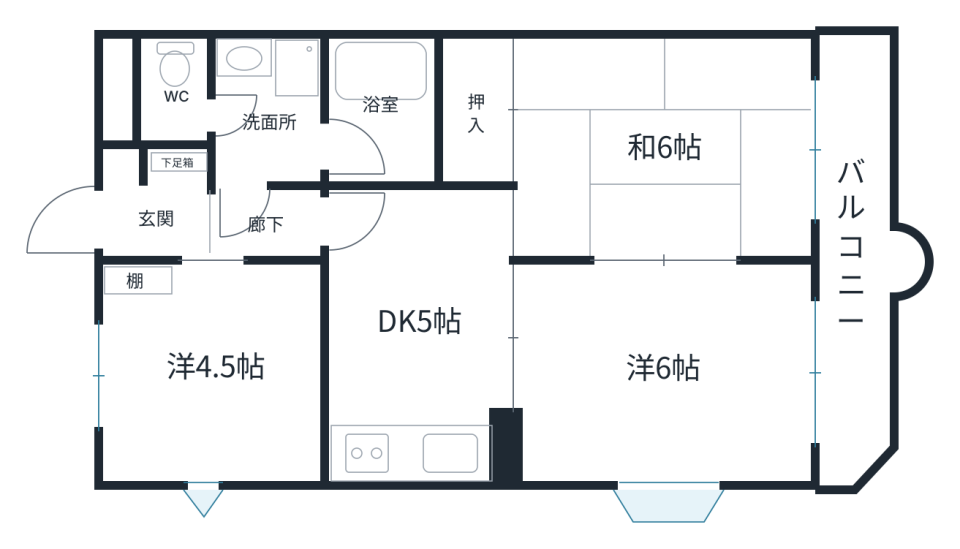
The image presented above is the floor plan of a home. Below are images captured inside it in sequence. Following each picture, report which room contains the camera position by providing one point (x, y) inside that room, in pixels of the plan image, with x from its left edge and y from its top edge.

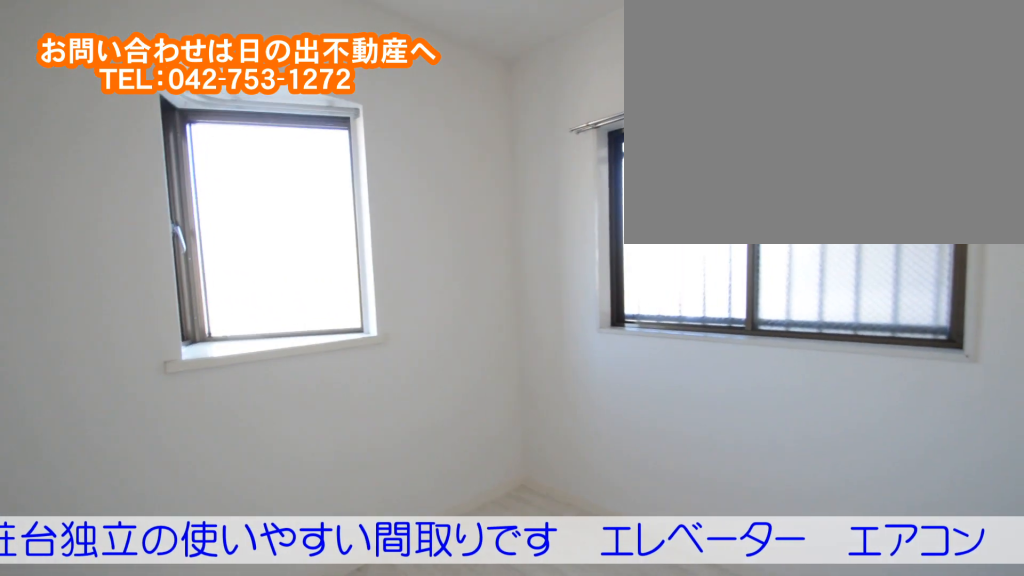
(213, 414)
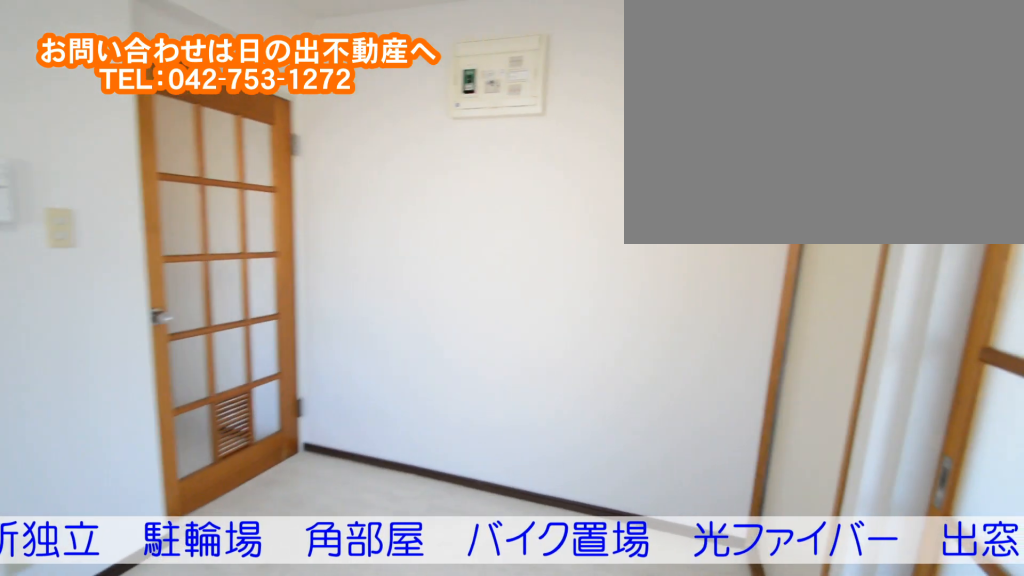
(430, 364)
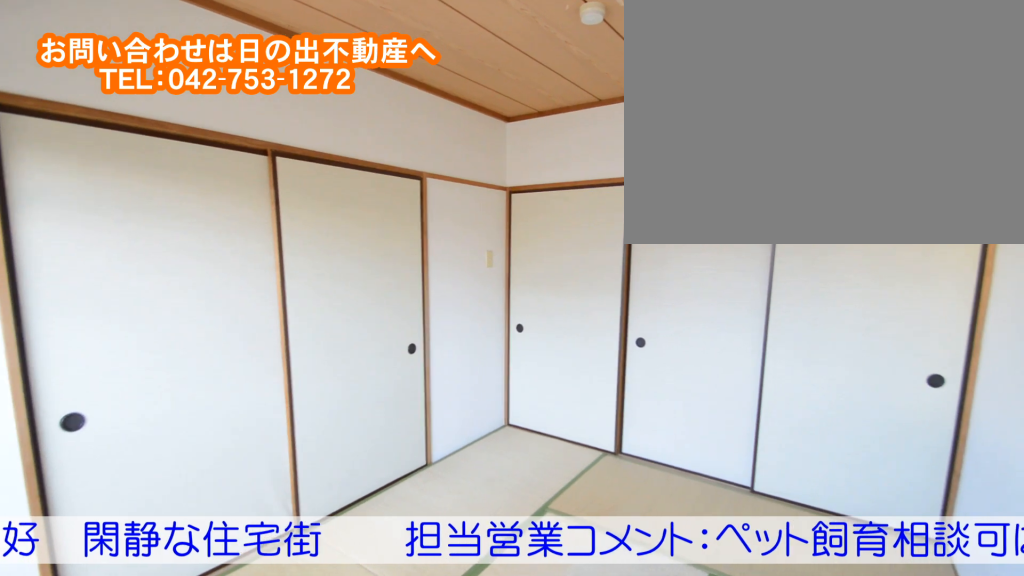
(658, 189)
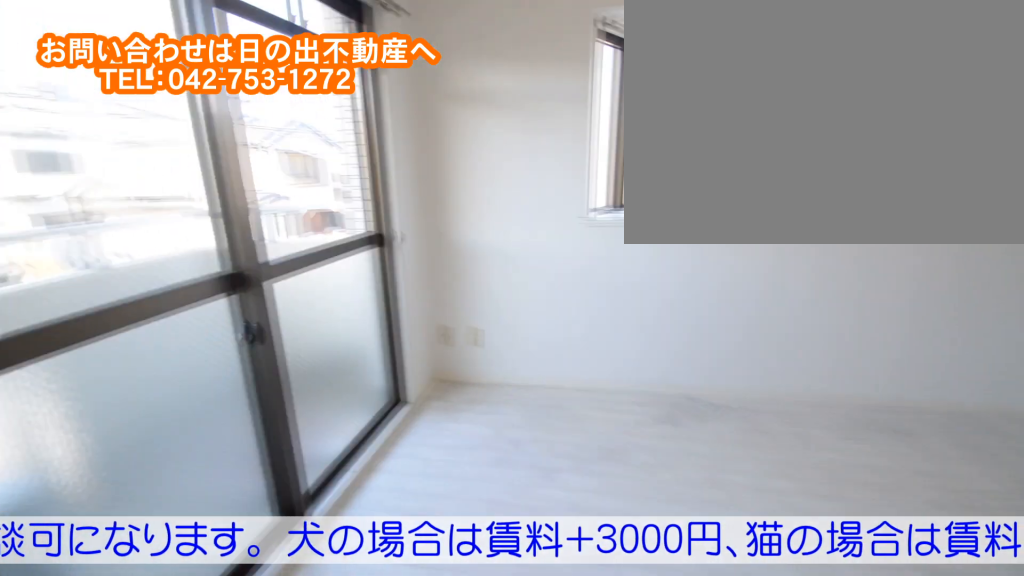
(672, 399)
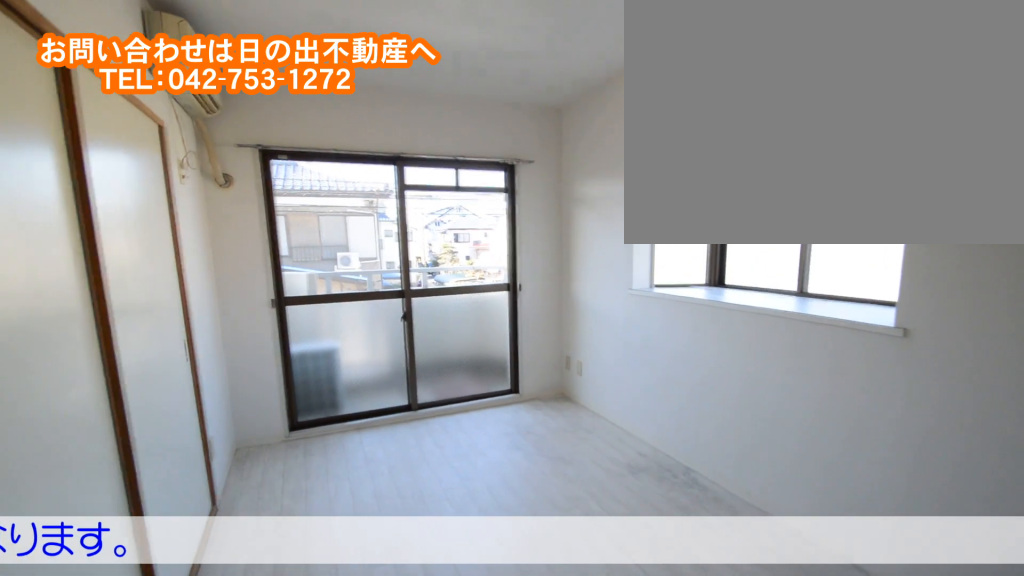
(672, 399)
